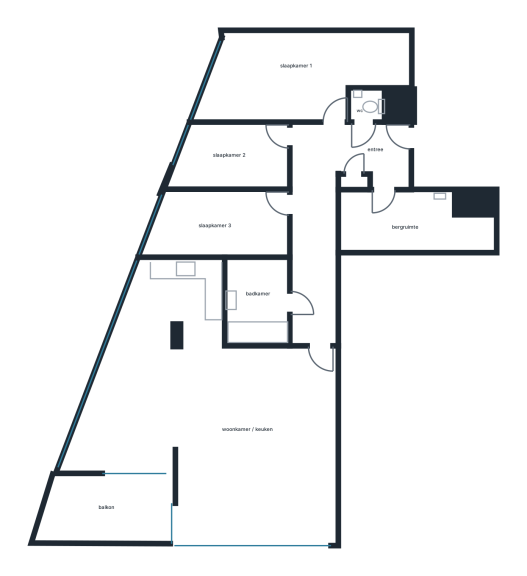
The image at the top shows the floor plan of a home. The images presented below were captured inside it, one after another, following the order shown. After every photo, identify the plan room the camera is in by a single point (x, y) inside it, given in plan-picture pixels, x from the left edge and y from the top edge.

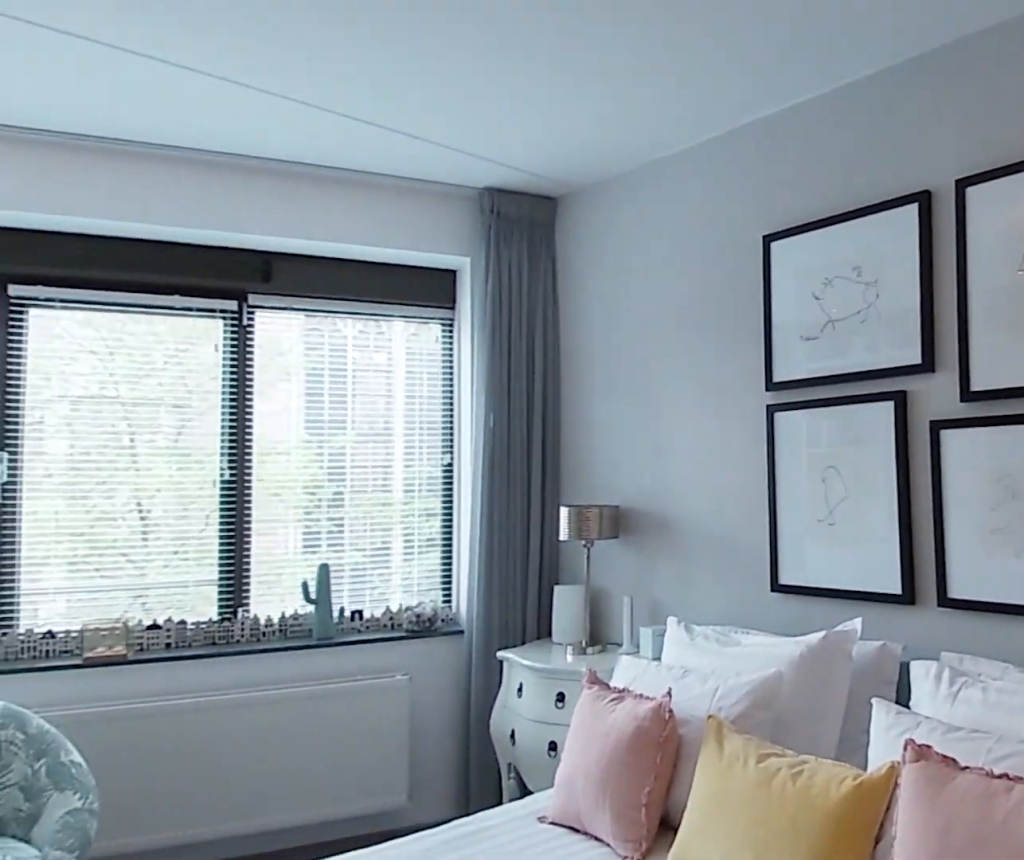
(298, 75)
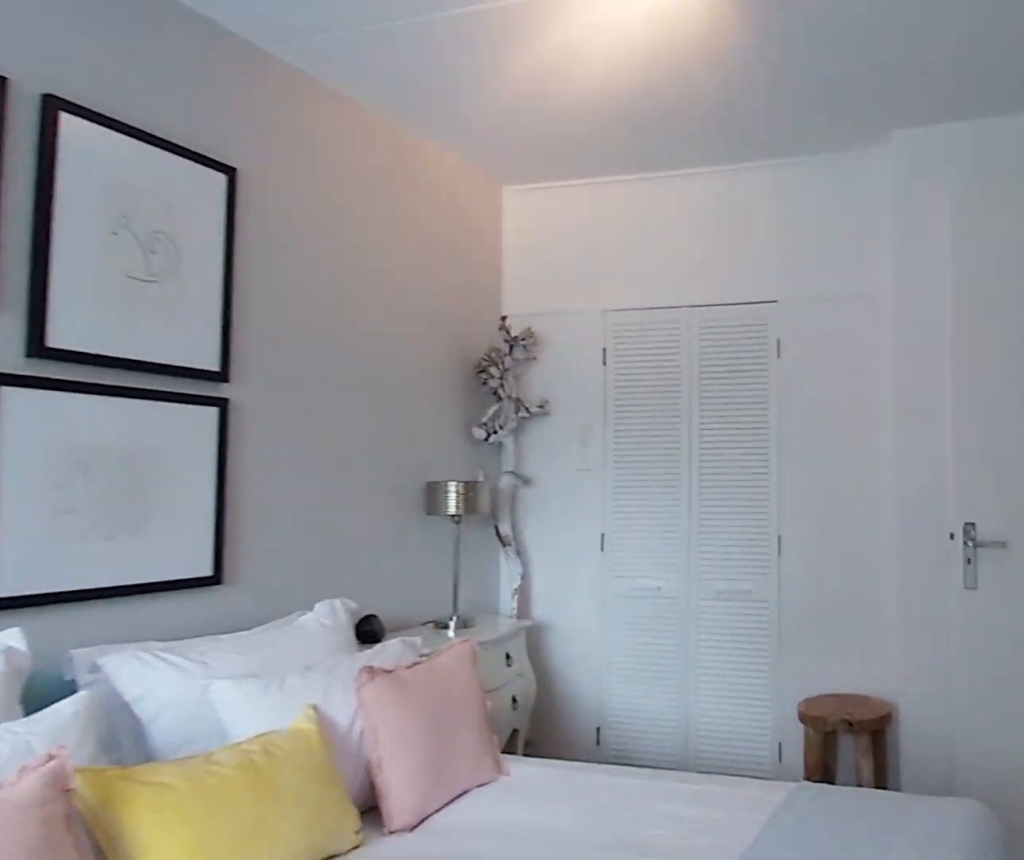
(298, 75)
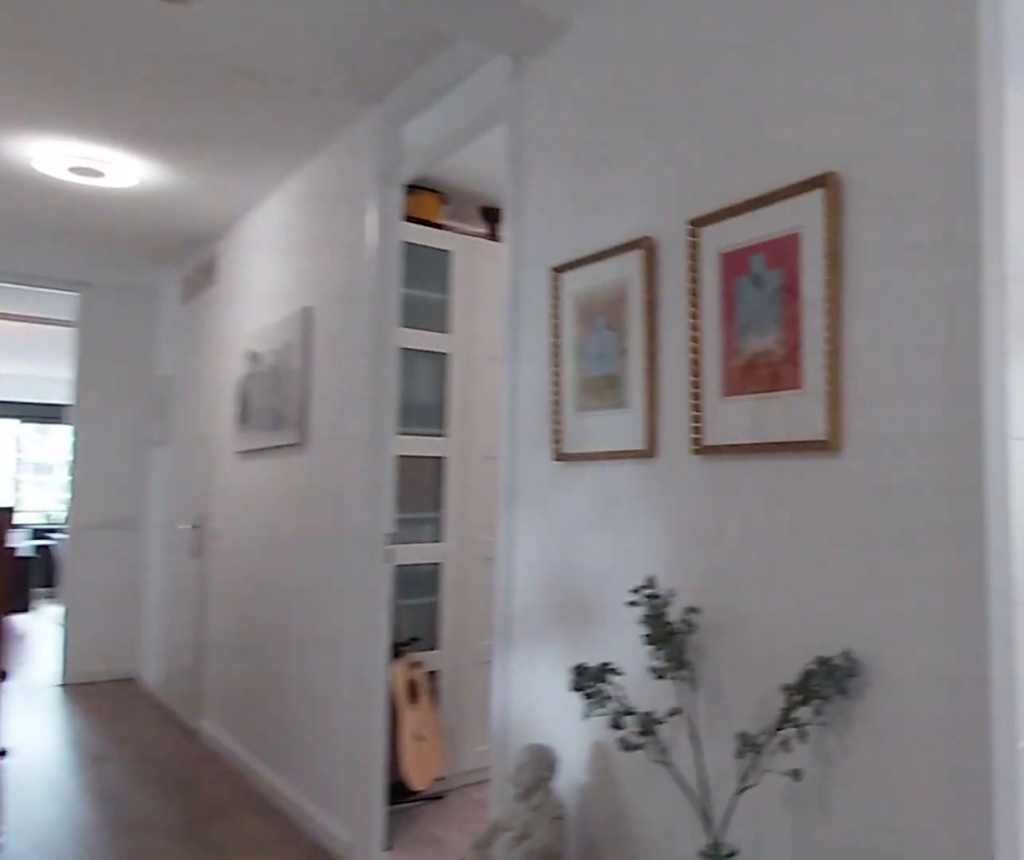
(330, 209)
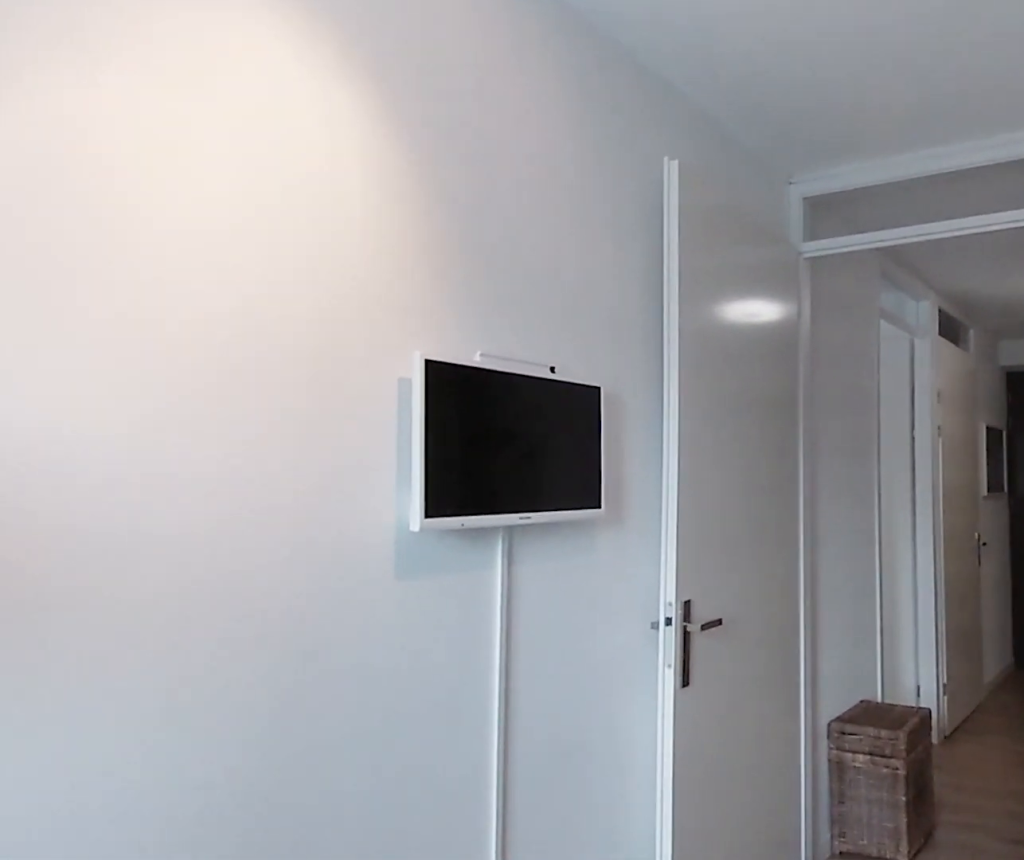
(233, 157)
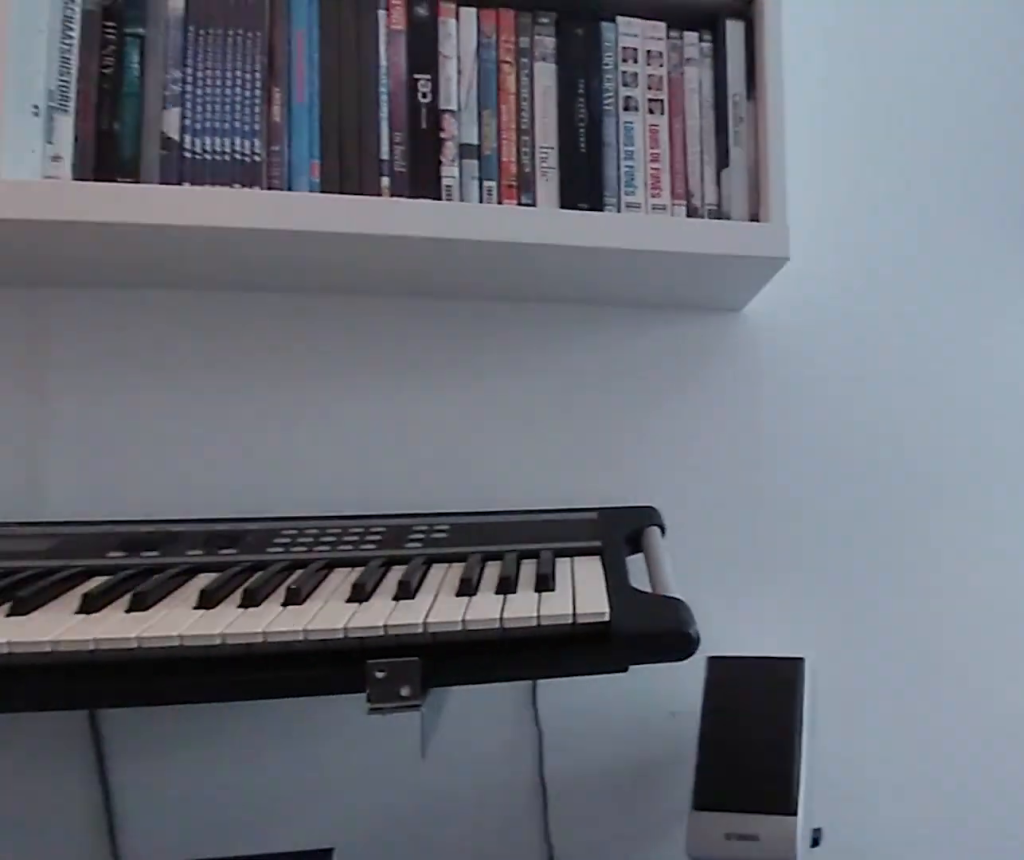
(221, 223)
